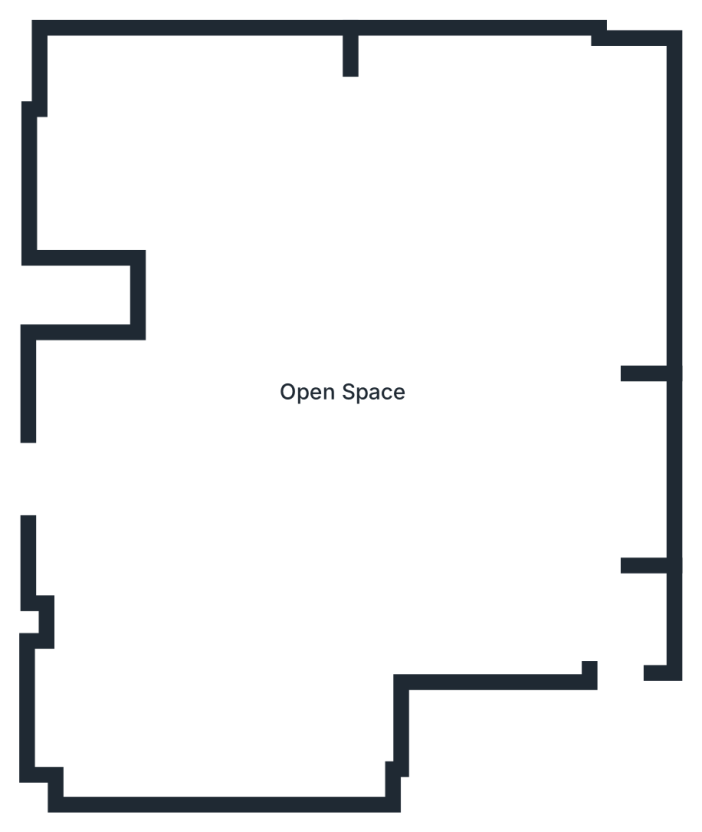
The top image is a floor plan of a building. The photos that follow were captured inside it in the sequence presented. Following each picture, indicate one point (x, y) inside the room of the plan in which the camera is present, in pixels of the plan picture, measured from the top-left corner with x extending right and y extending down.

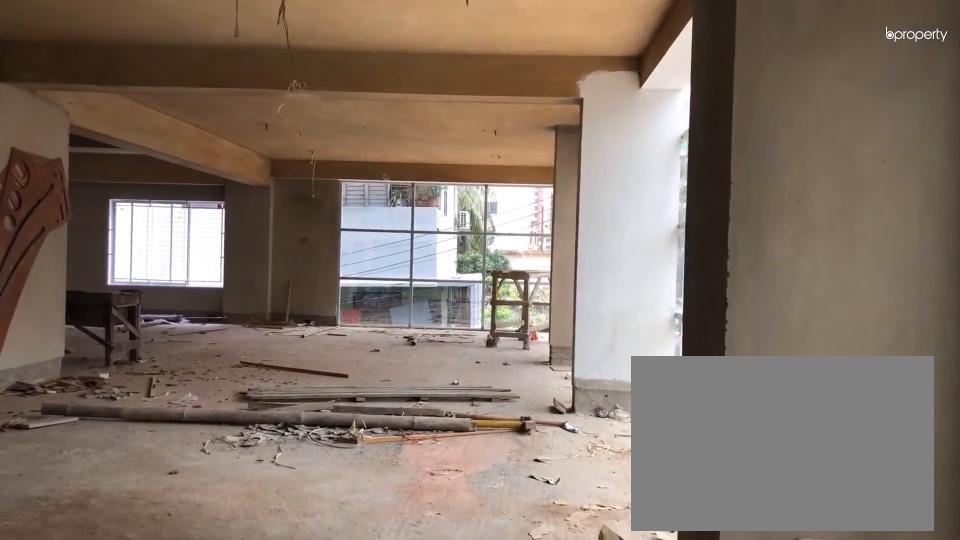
(609, 605)
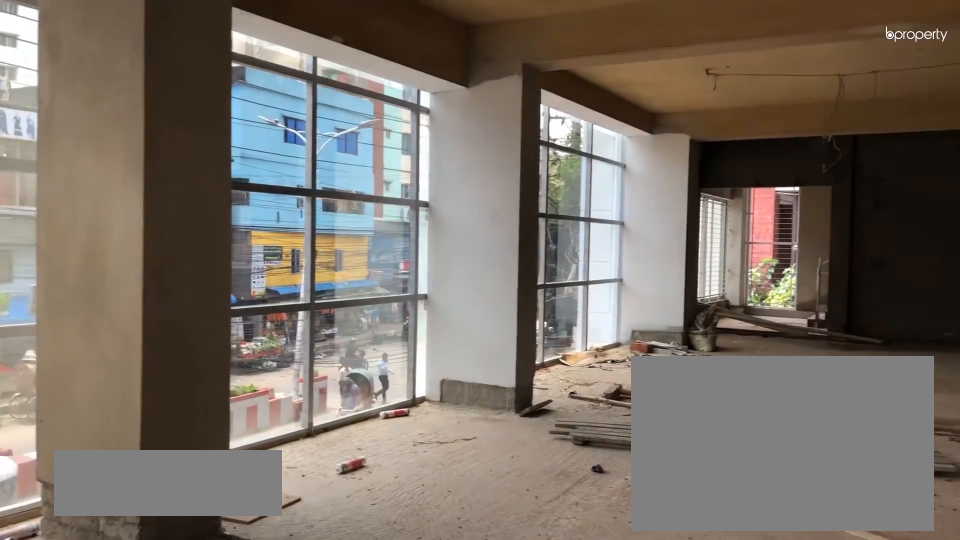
(343, 408)
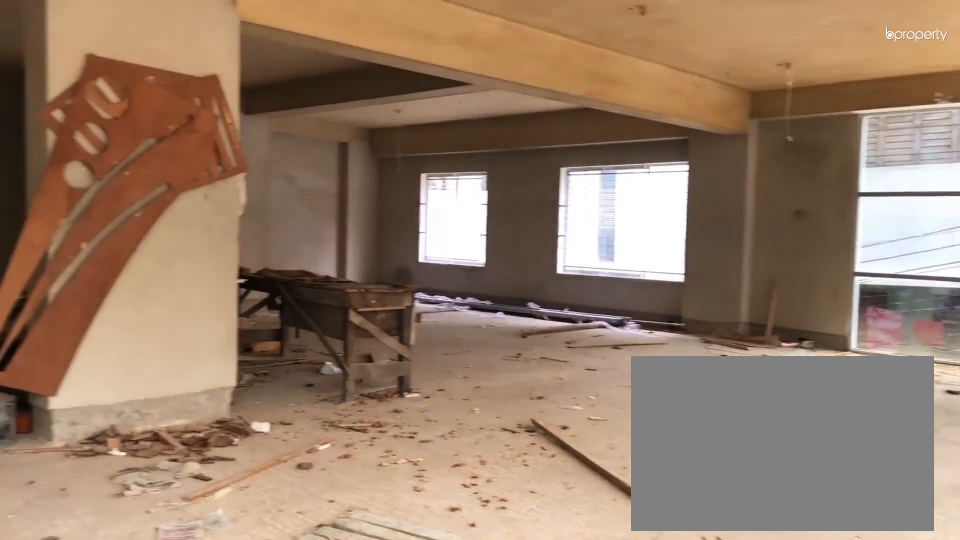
(344, 408)
